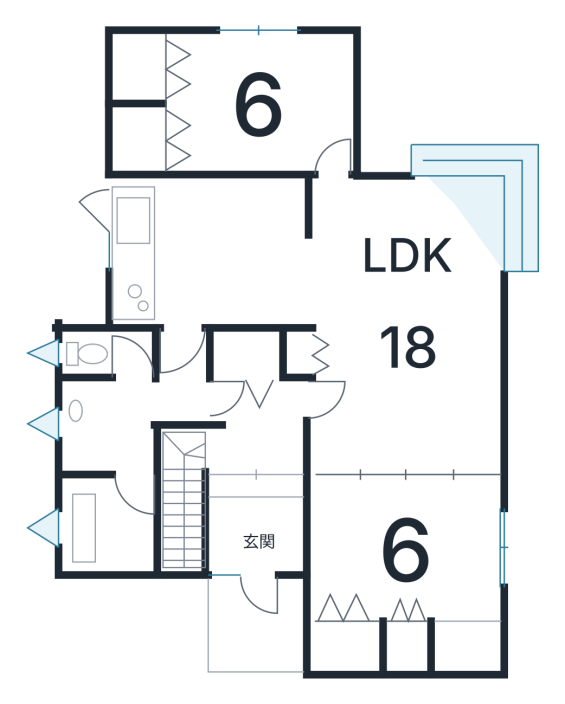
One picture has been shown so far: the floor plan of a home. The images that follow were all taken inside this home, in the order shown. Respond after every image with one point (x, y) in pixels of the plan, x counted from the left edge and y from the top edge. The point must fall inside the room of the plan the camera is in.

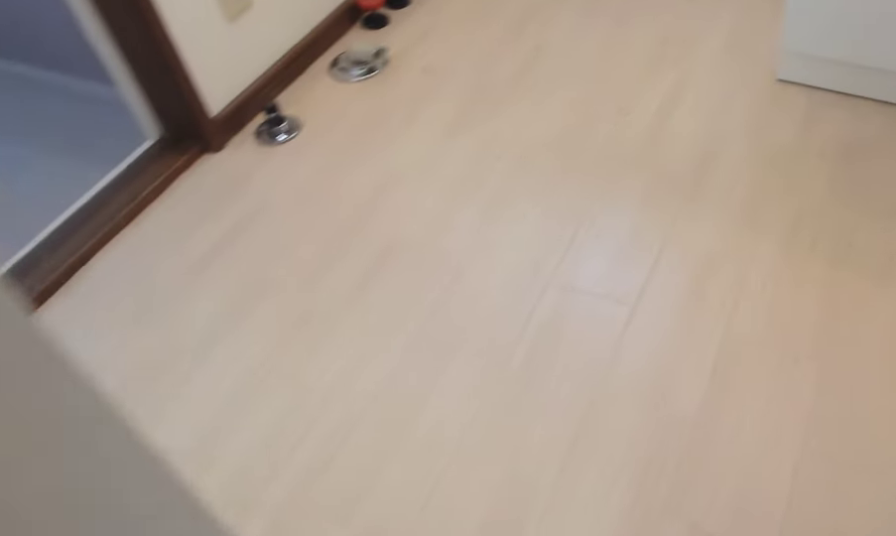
(124, 431)
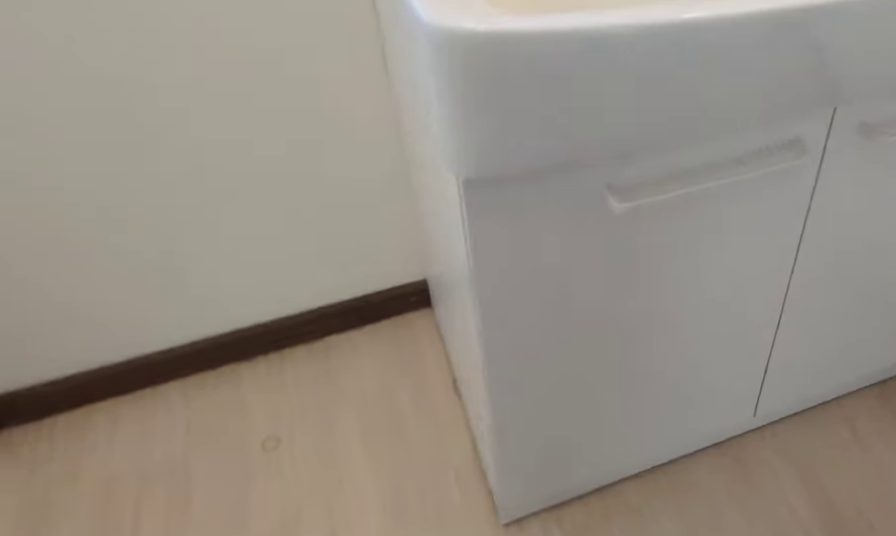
(124, 431)
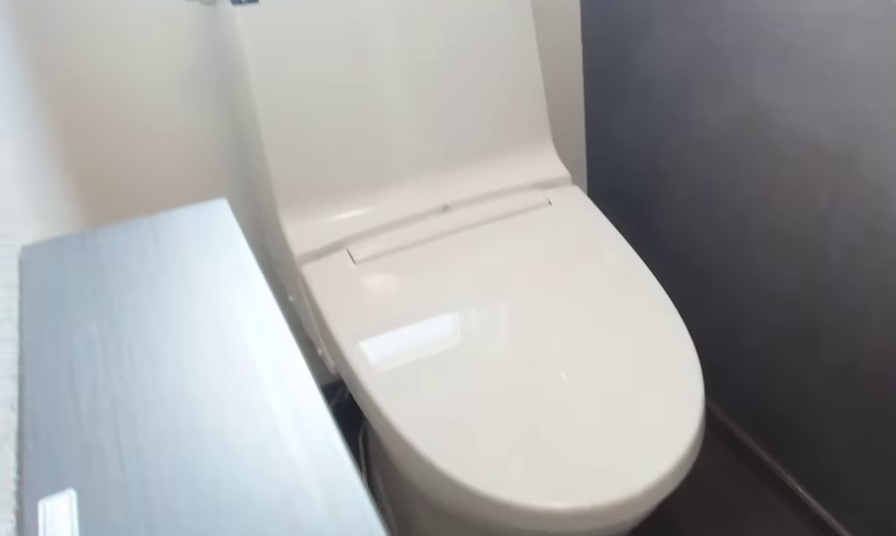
(122, 354)
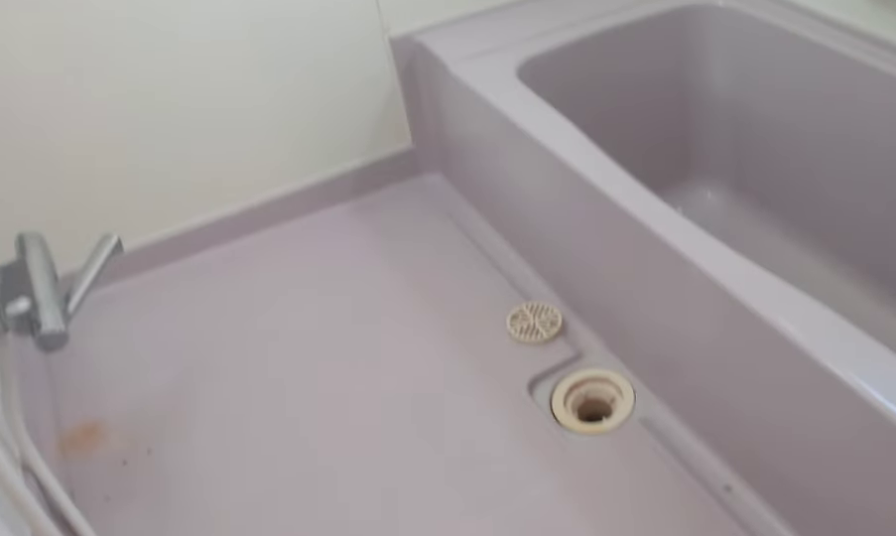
(104, 527)
